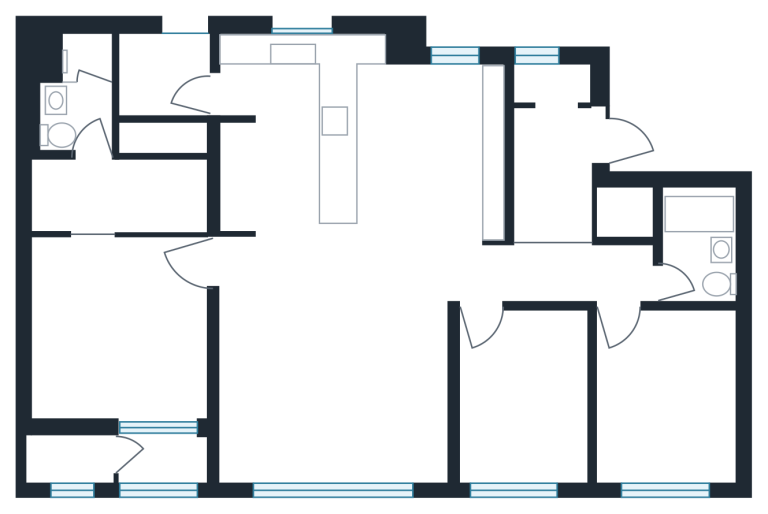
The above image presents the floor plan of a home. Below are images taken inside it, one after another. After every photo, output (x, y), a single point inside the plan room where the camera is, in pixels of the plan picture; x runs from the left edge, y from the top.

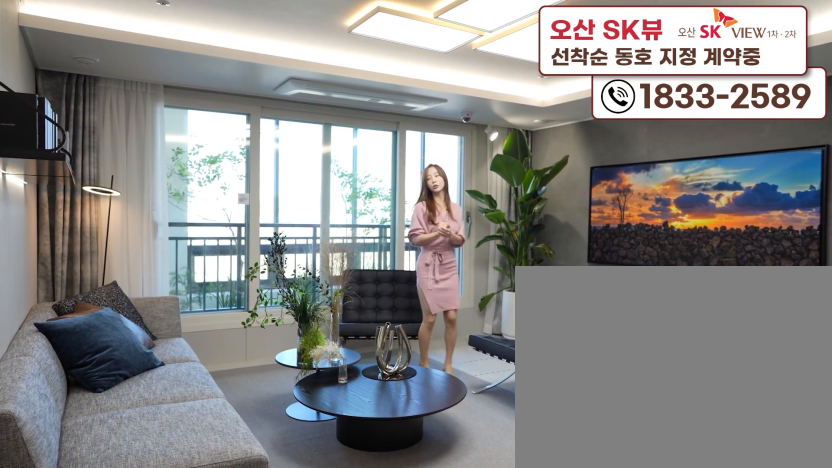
(337, 423)
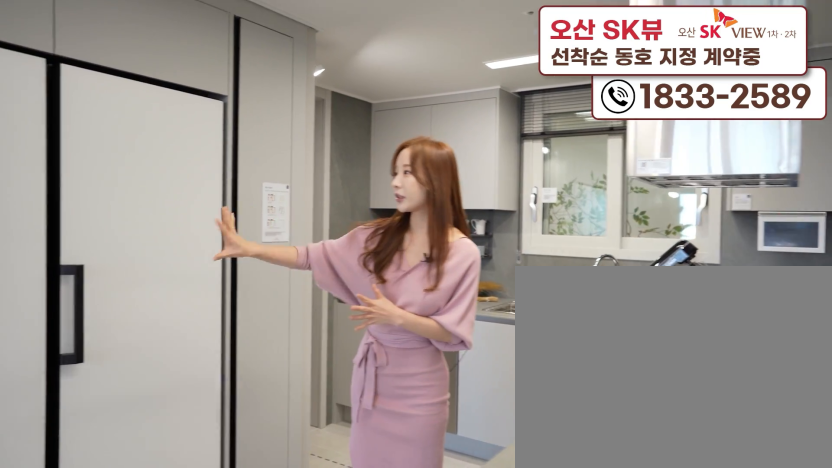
(306, 243)
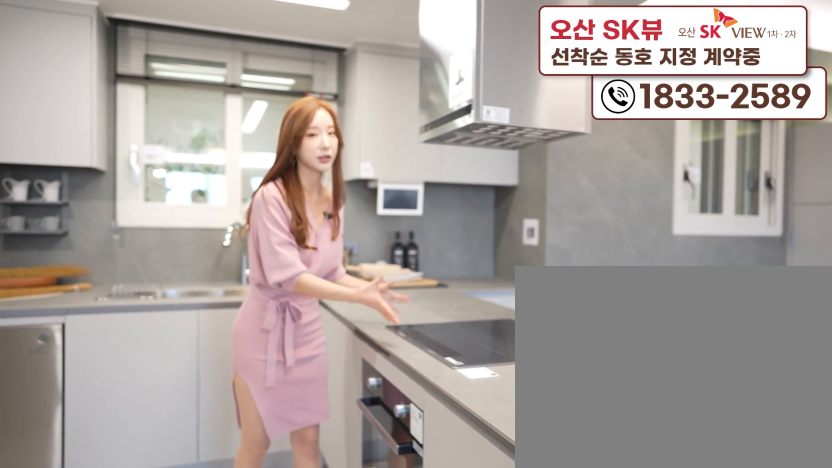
(306, 243)
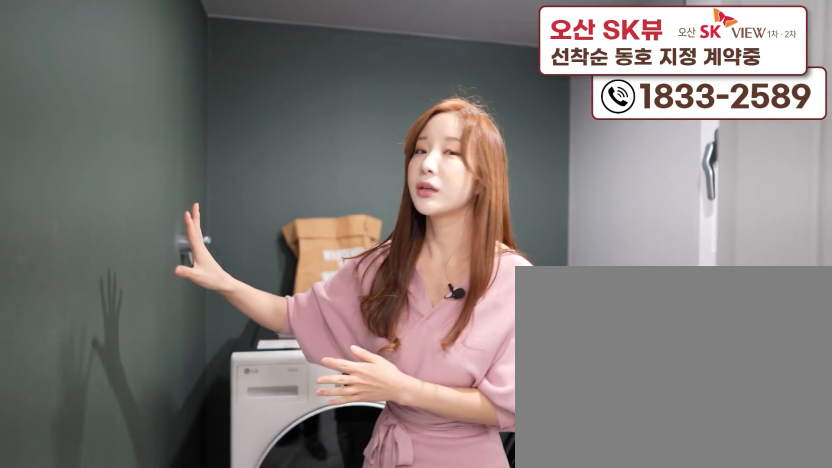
(174, 87)
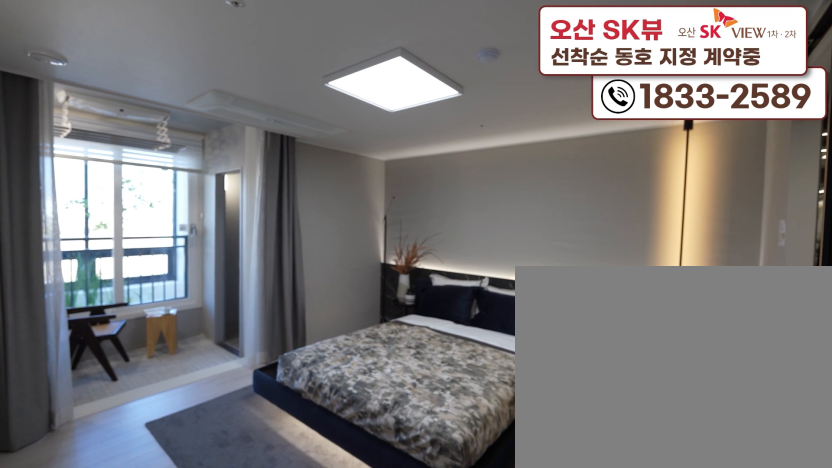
(122, 380)
